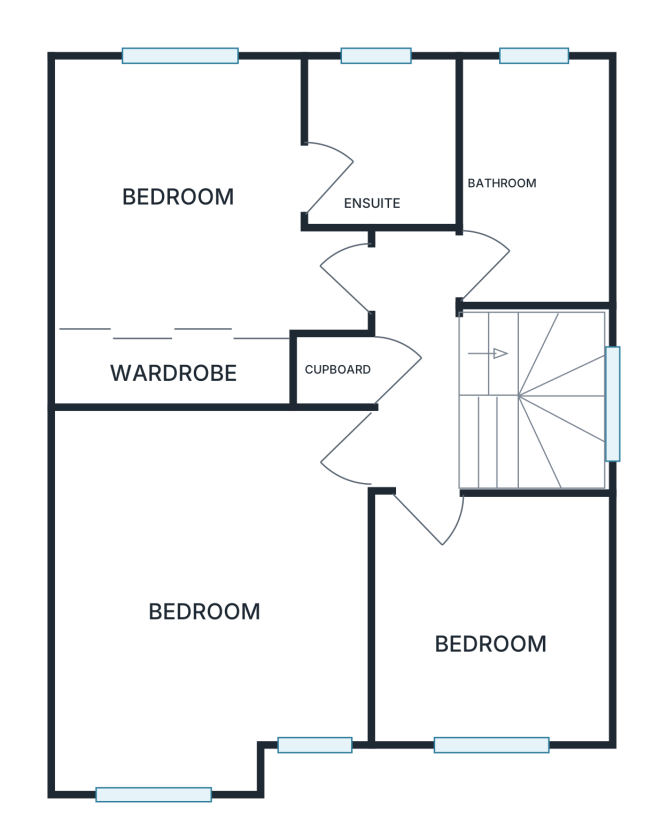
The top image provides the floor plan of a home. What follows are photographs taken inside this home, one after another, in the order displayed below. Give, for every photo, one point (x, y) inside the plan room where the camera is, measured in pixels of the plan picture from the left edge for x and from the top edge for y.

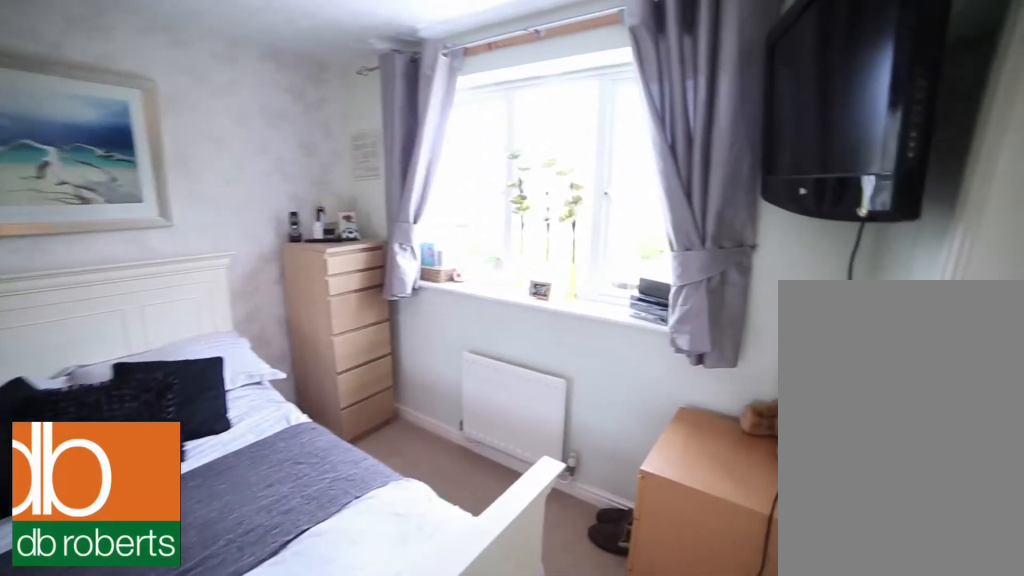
(237, 230)
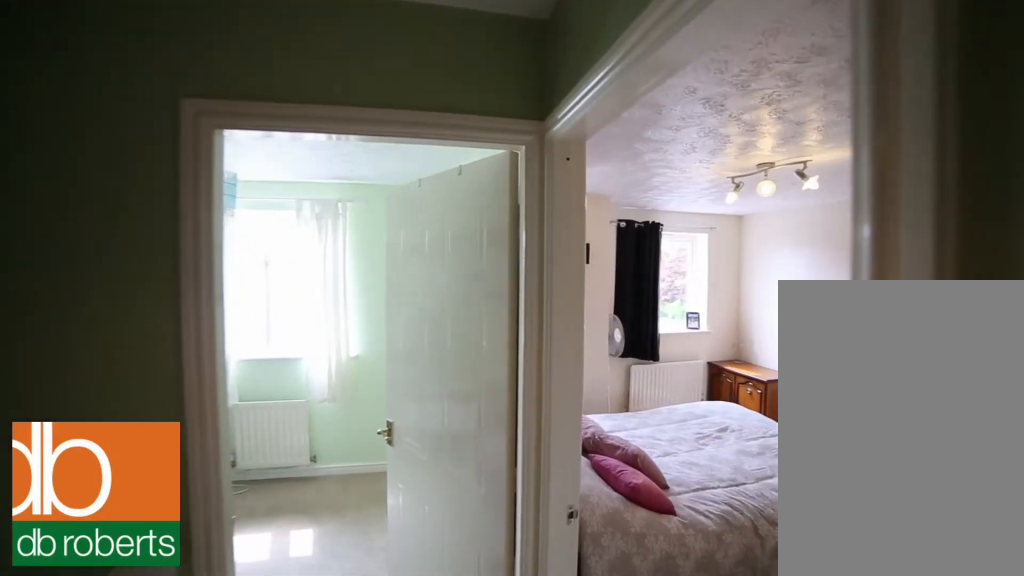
(414, 365)
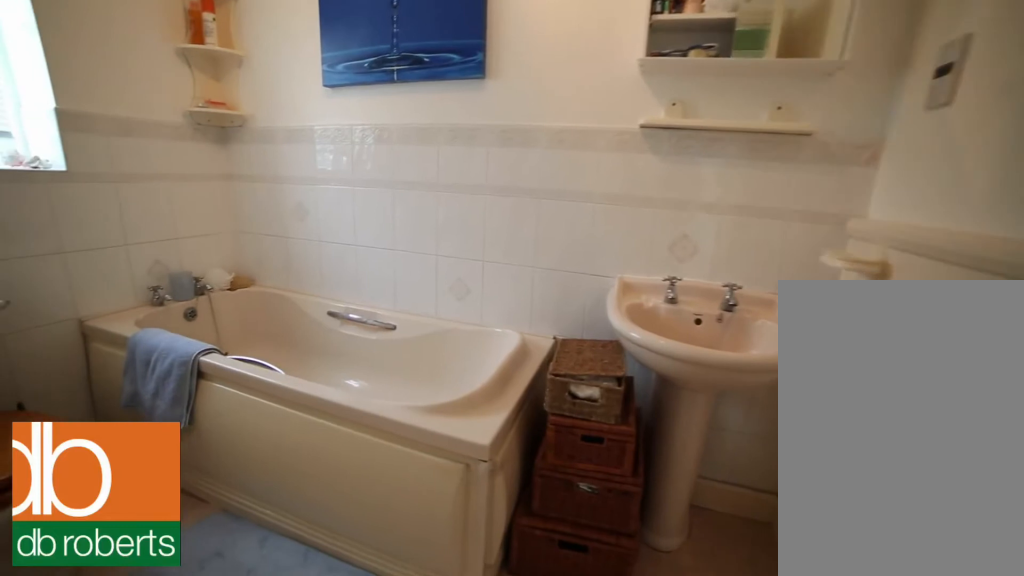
(538, 178)
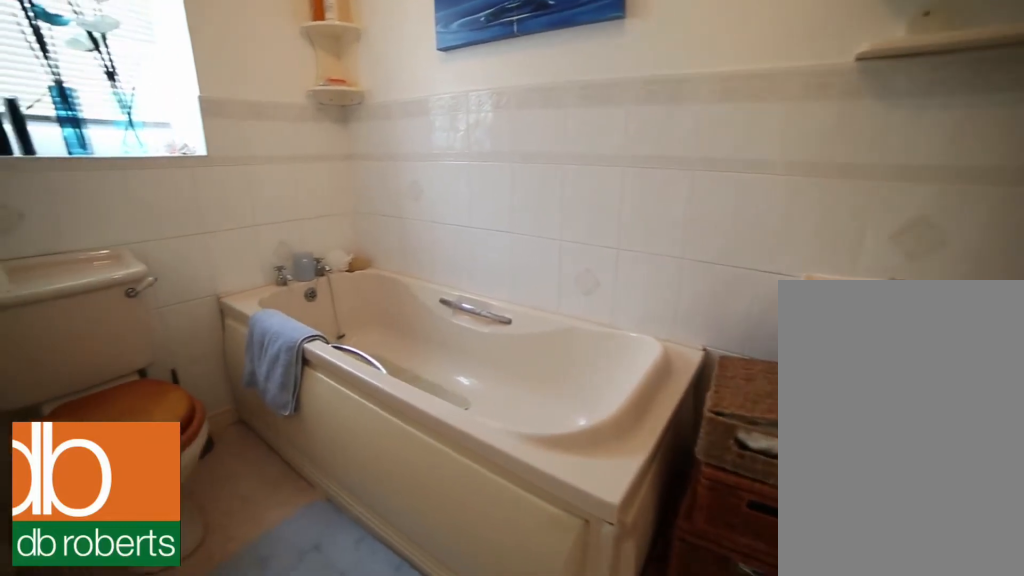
(538, 178)
